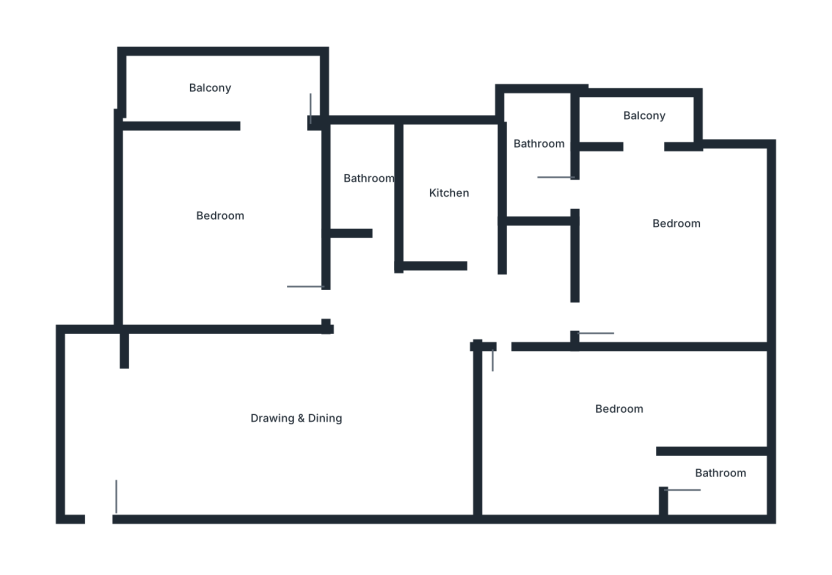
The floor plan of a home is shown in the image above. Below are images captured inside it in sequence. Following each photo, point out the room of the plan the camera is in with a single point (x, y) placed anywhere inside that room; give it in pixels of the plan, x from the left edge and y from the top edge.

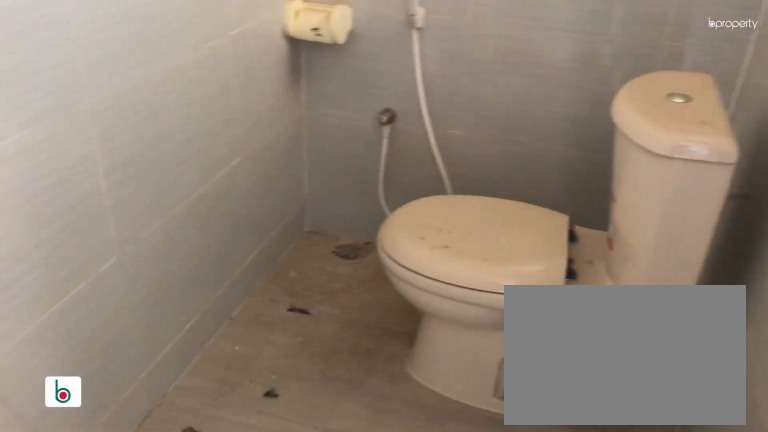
(529, 166)
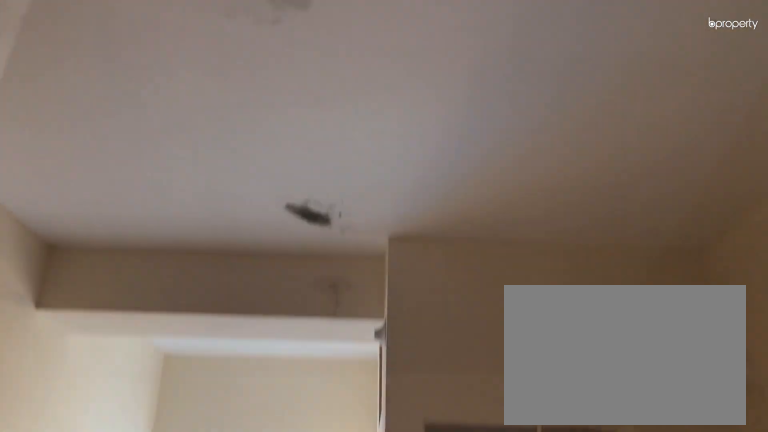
(583, 428)
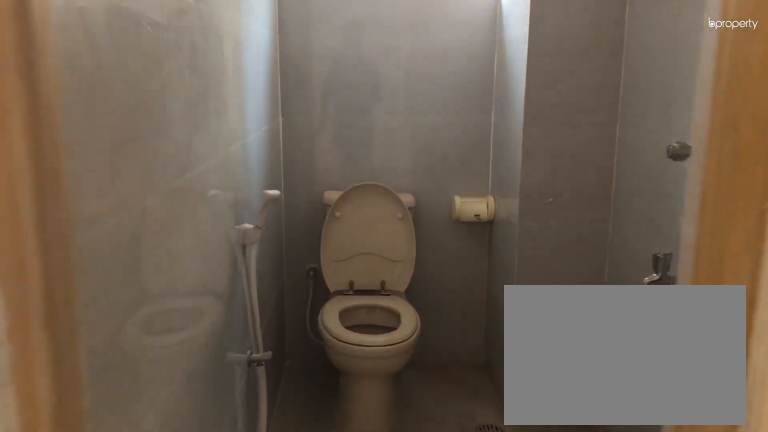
(725, 489)
